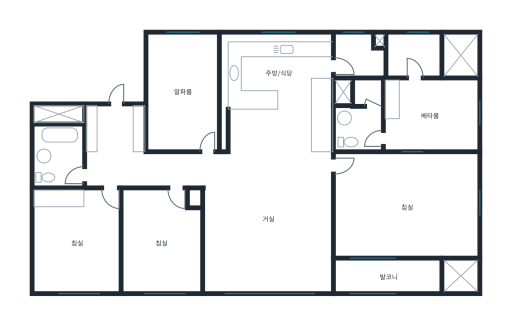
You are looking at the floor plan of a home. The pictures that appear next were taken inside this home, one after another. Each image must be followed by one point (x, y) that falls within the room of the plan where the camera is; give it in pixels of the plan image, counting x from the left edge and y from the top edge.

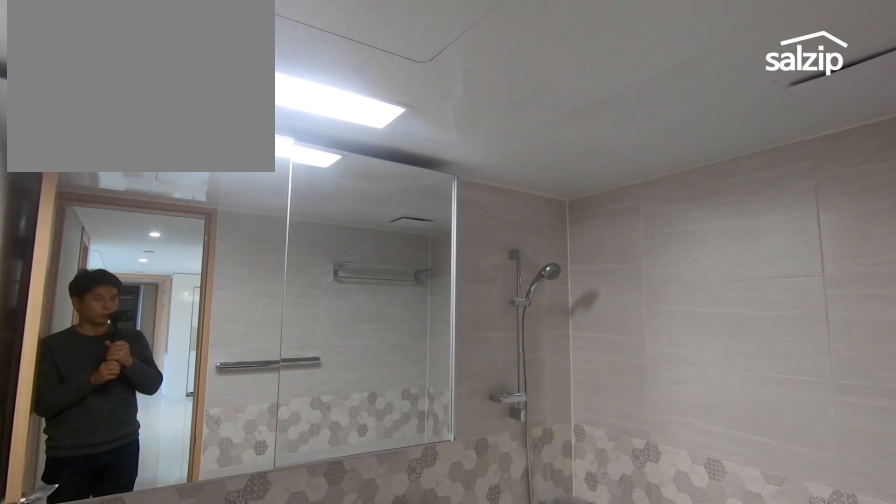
(59, 158)
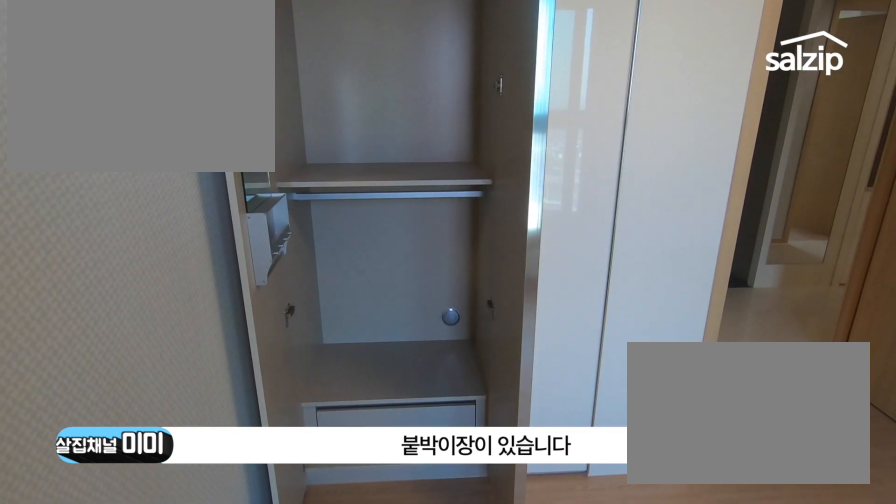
(77, 241)
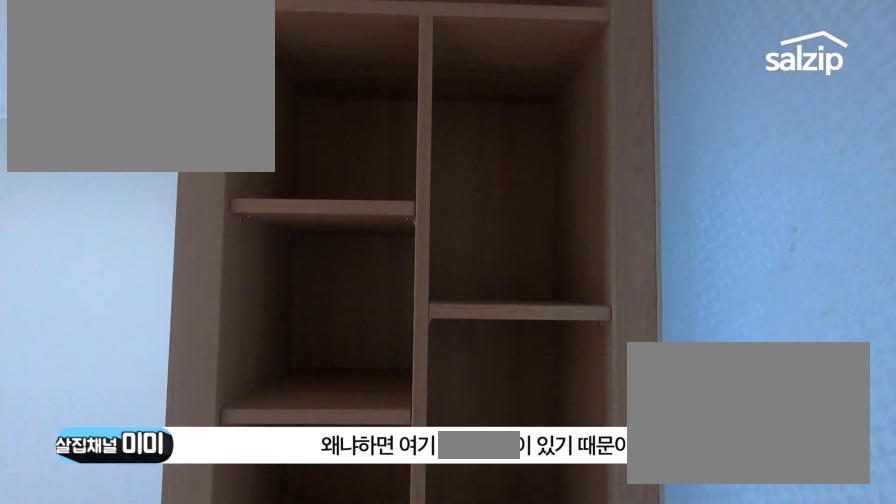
(77, 241)
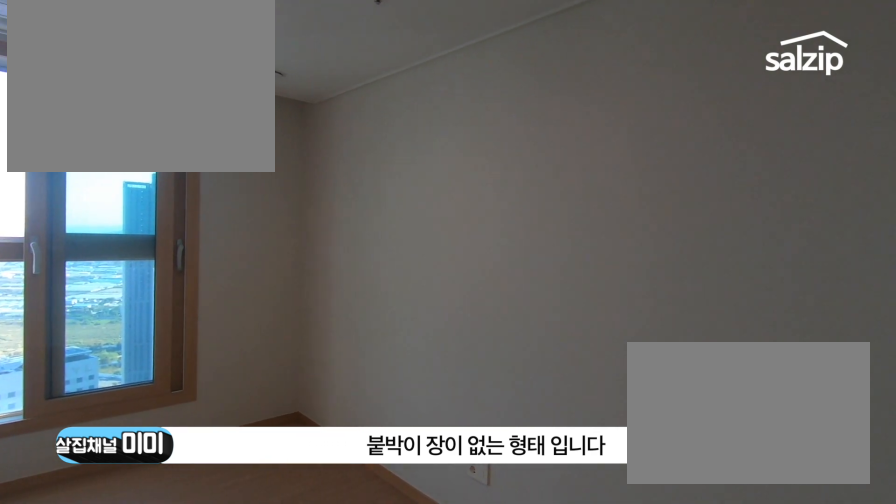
(160, 240)
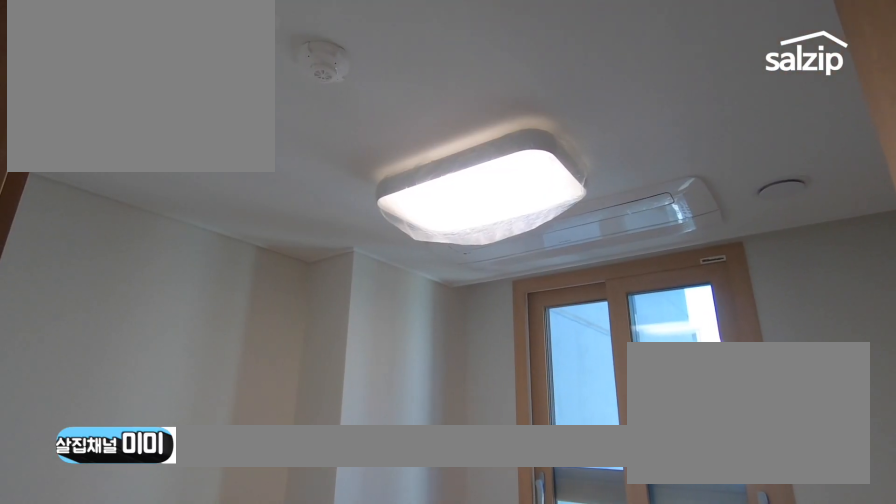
(183, 93)
